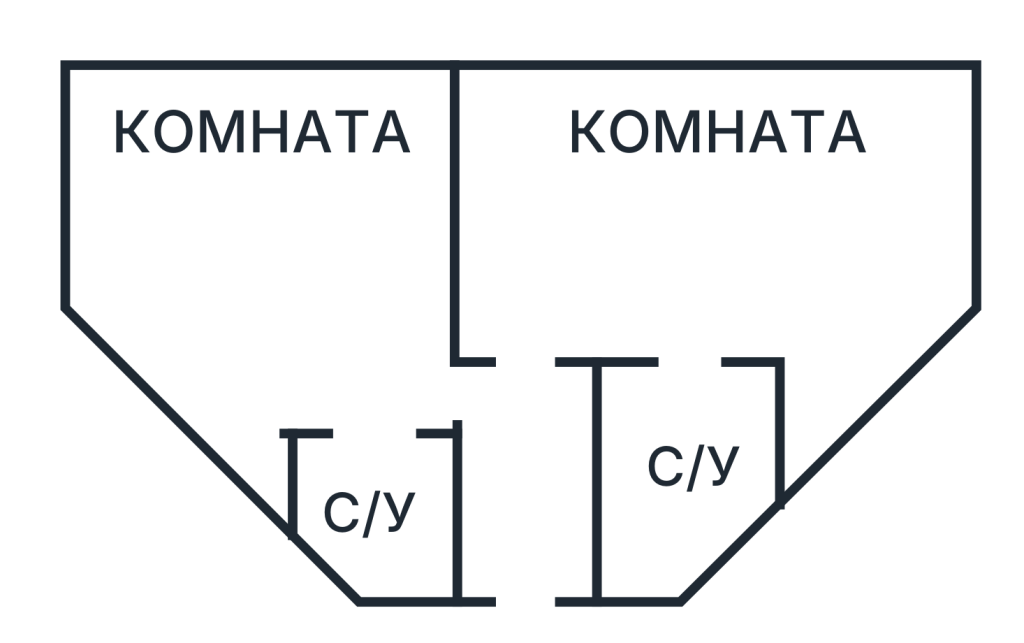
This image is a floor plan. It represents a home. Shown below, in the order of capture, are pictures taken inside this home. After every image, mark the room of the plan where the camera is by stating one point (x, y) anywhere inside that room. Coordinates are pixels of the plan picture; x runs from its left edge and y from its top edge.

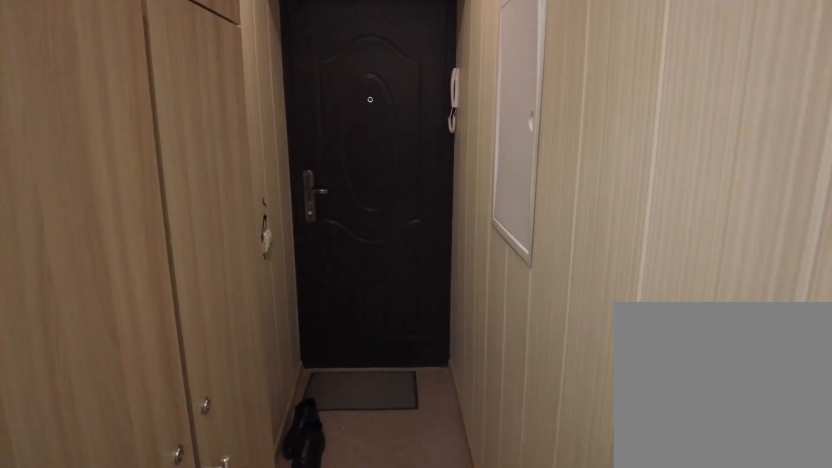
(537, 507)
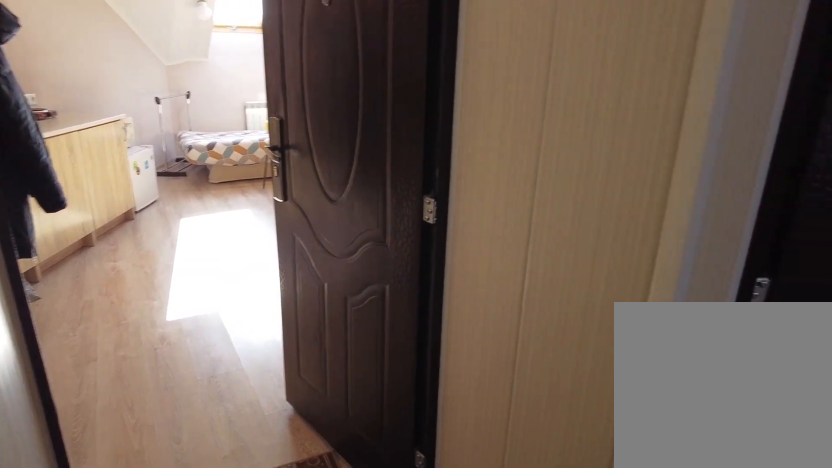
(537, 507)
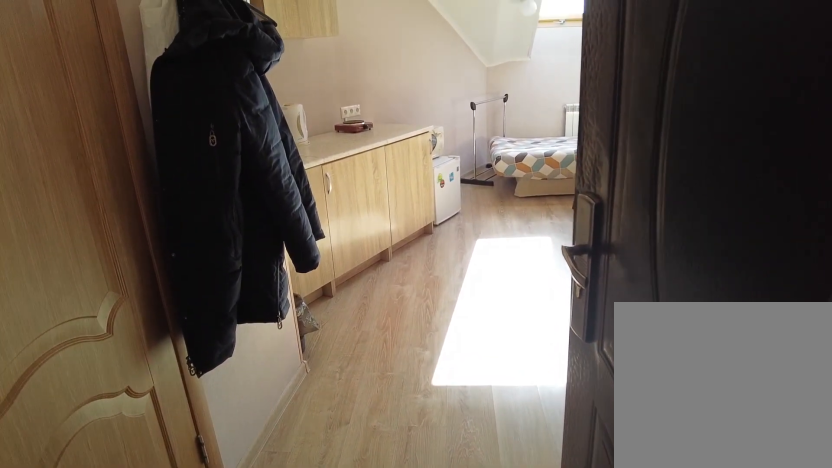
(492, 411)
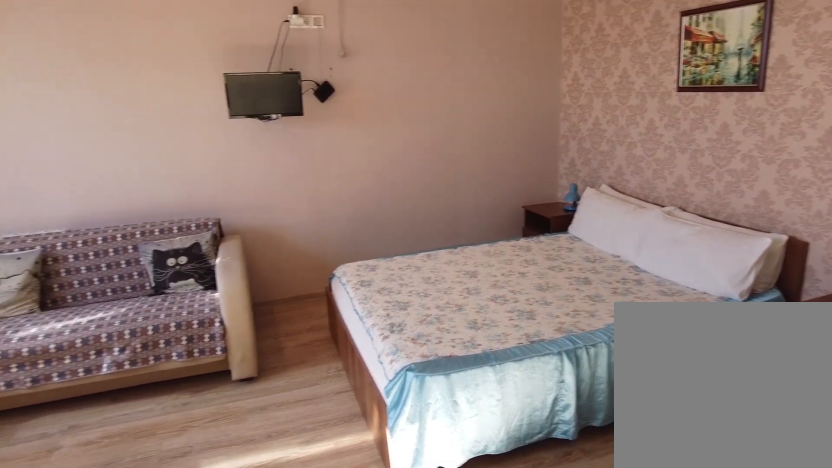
(335, 344)
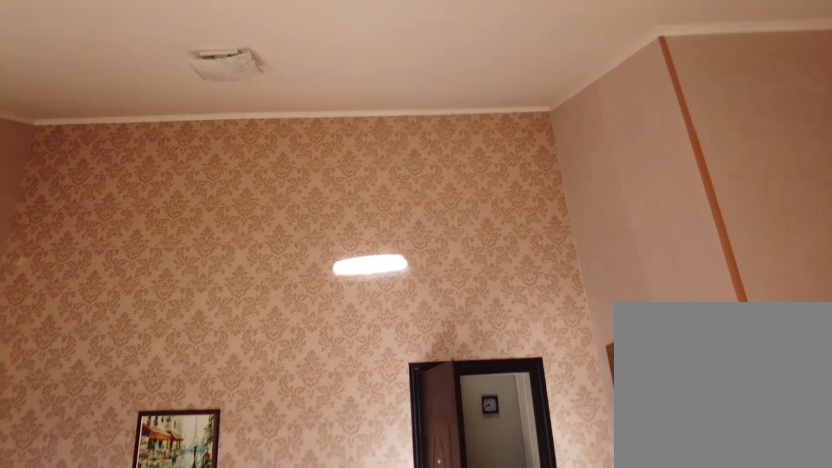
(335, 344)
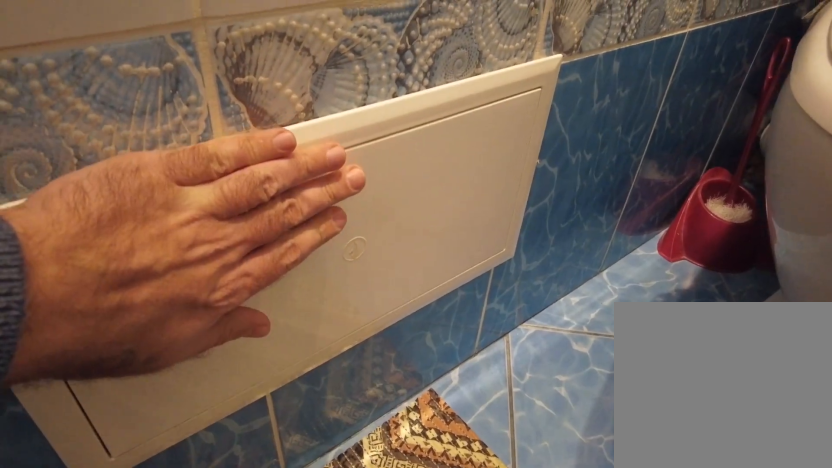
(395, 490)
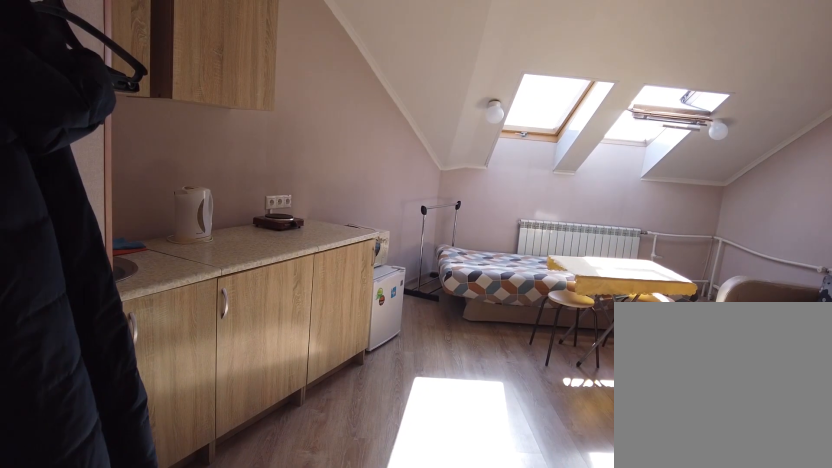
(345, 377)
